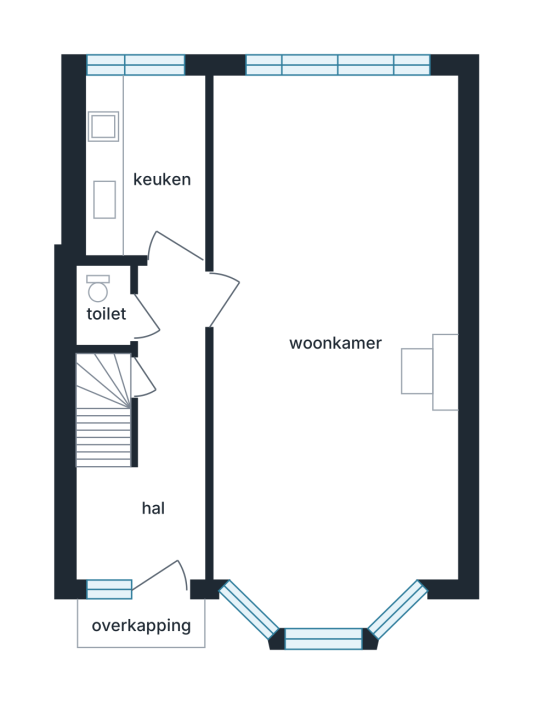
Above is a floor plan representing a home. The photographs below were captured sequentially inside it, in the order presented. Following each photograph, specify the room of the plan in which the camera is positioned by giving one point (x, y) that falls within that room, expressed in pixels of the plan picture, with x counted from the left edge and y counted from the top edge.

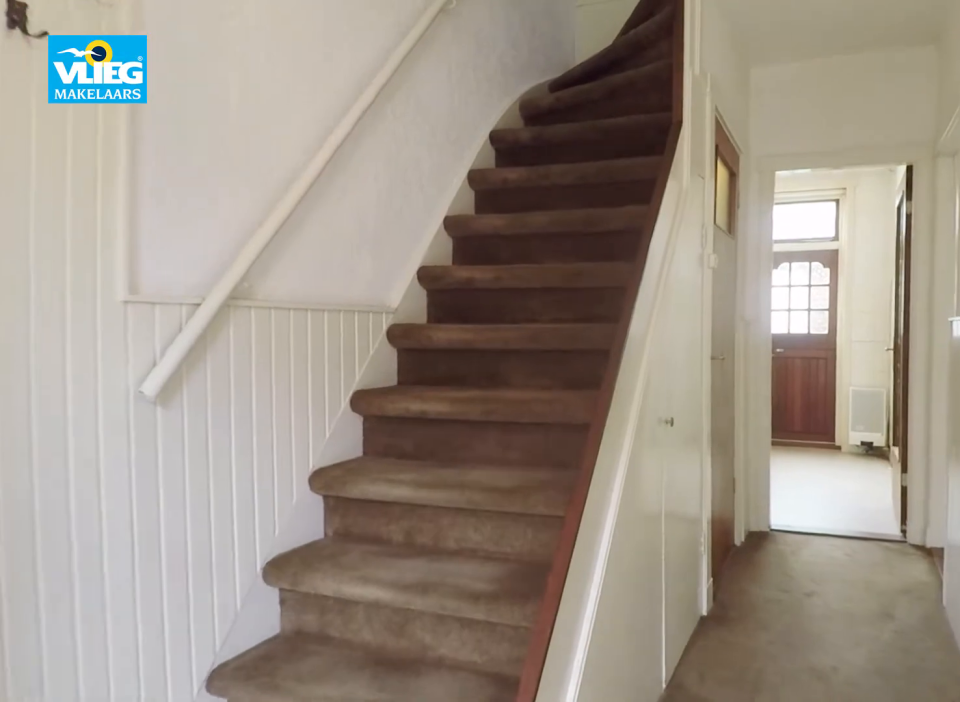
(155, 446)
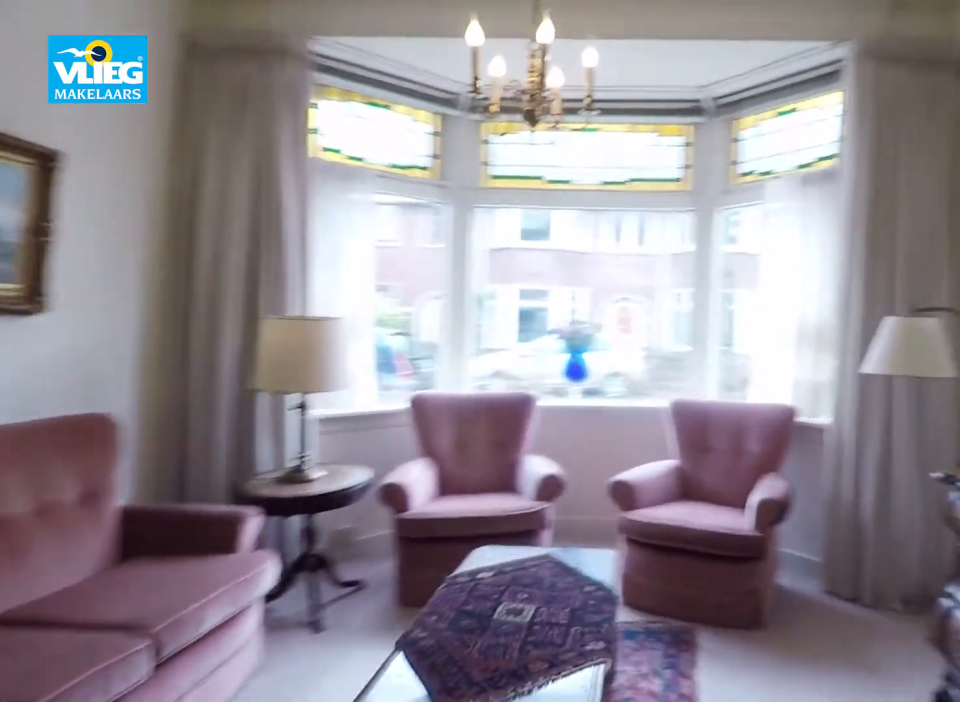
(327, 126)
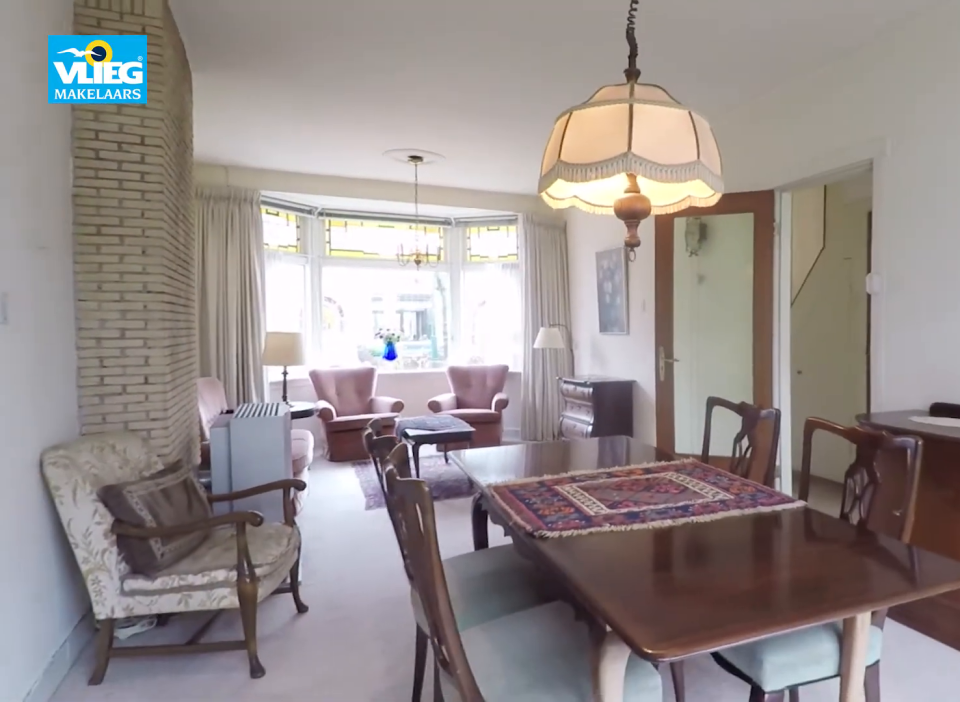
(327, 126)
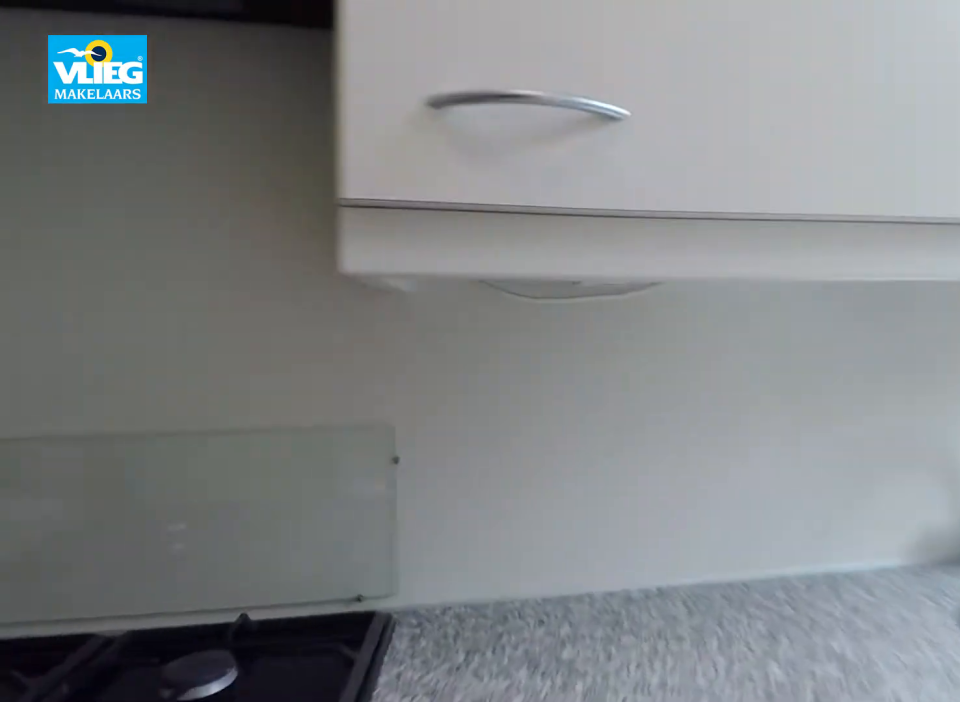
(146, 164)
